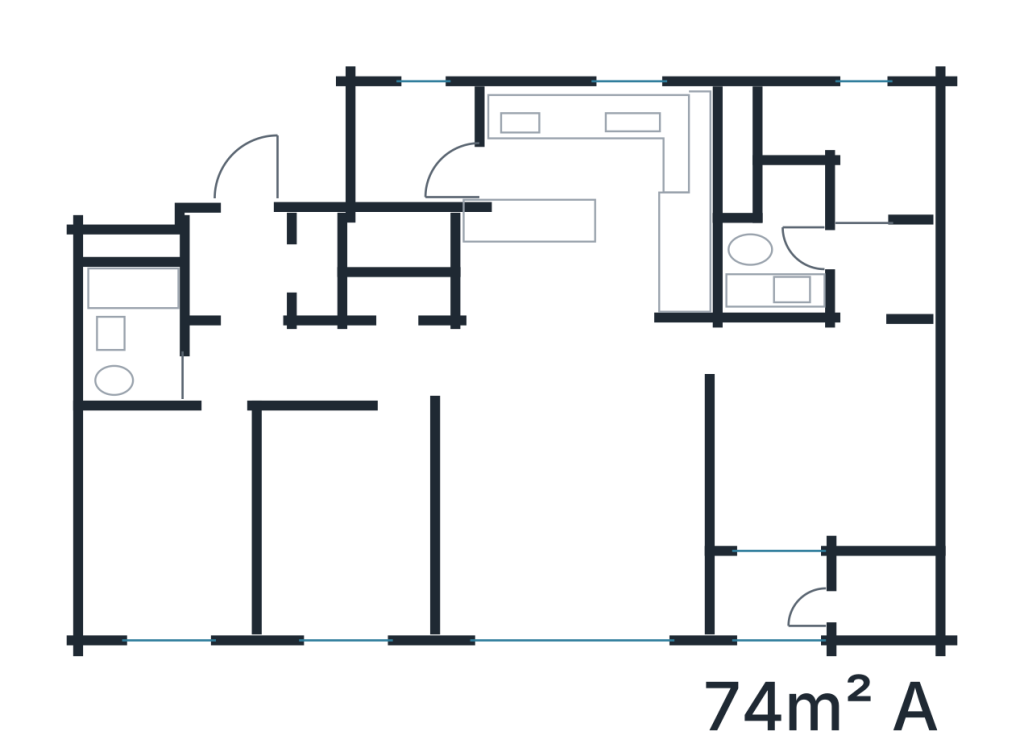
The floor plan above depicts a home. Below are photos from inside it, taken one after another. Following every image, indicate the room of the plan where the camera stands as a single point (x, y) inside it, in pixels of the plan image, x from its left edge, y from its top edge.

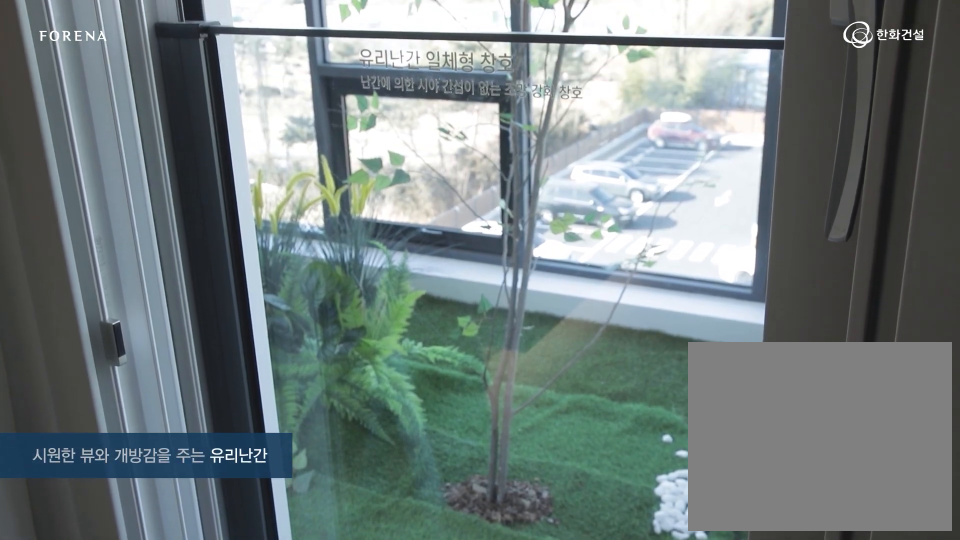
(580, 494)
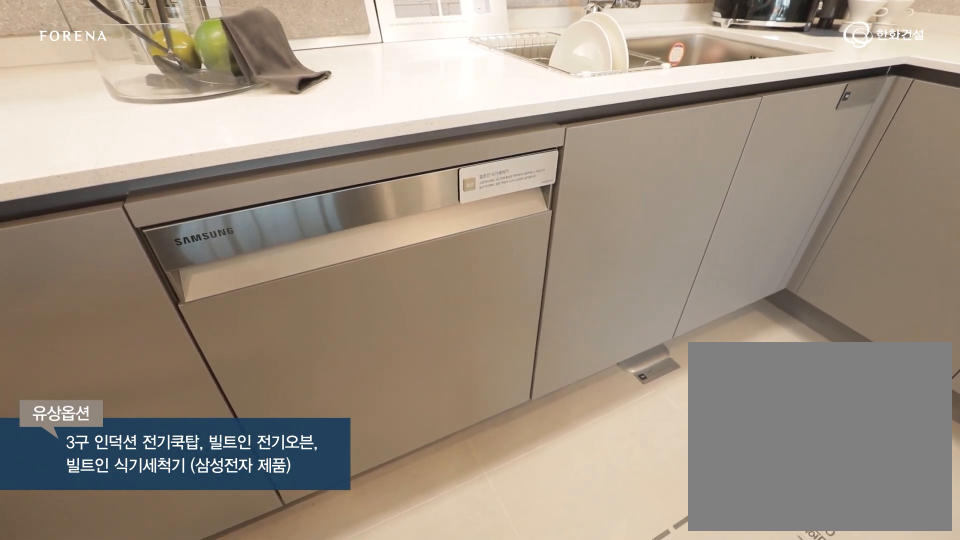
(562, 287)
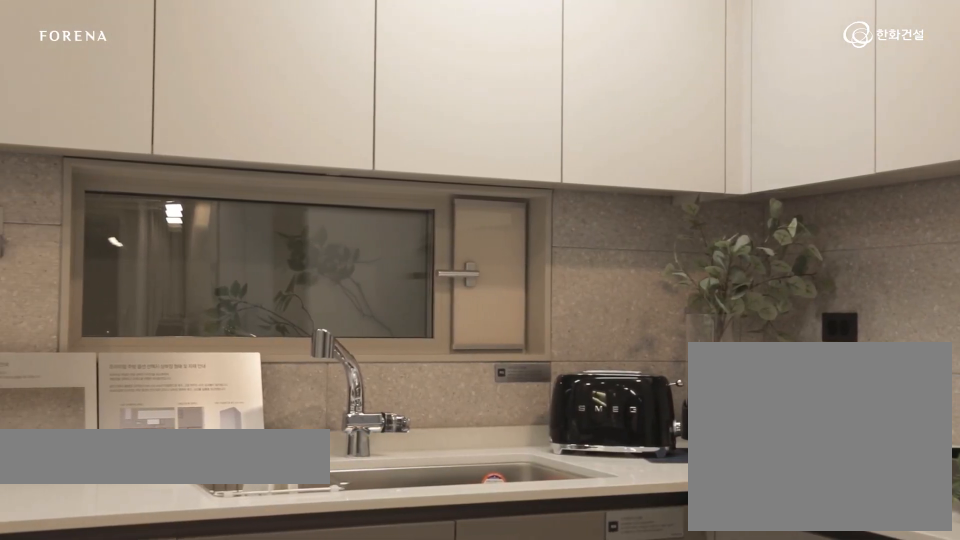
(561, 287)
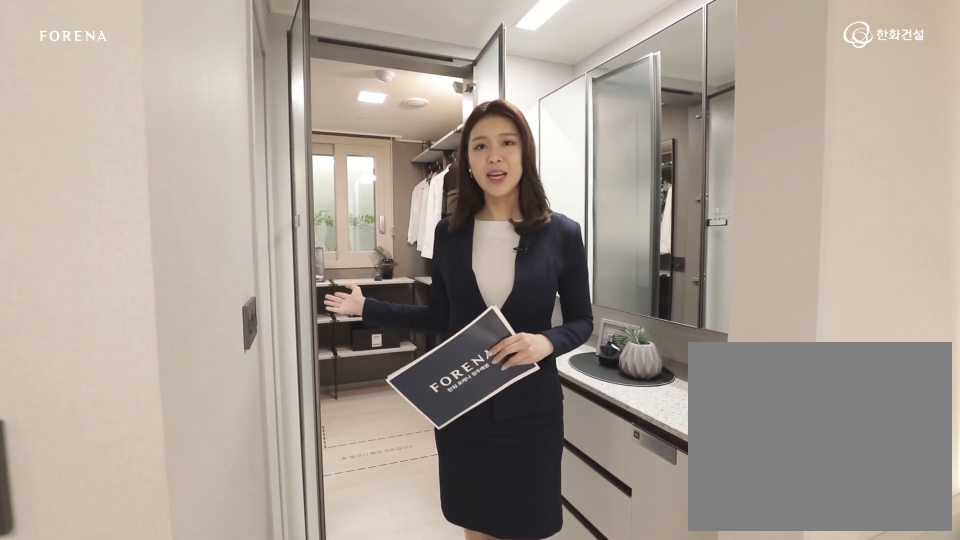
(827, 421)
